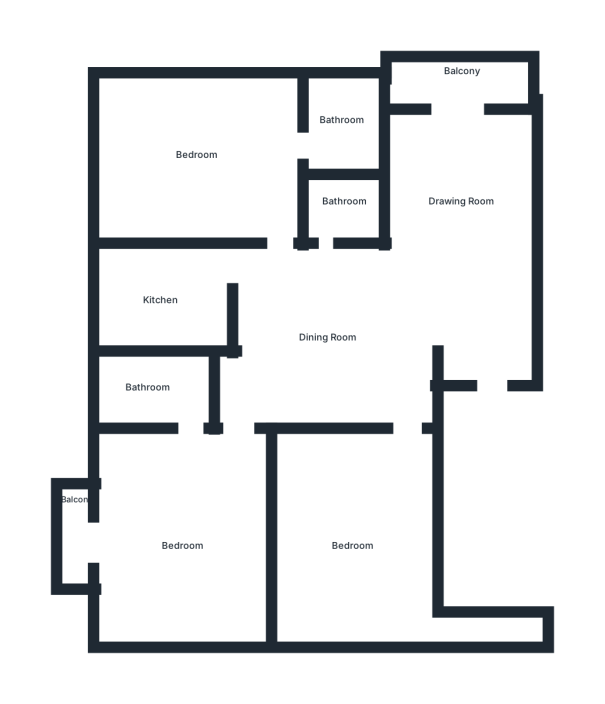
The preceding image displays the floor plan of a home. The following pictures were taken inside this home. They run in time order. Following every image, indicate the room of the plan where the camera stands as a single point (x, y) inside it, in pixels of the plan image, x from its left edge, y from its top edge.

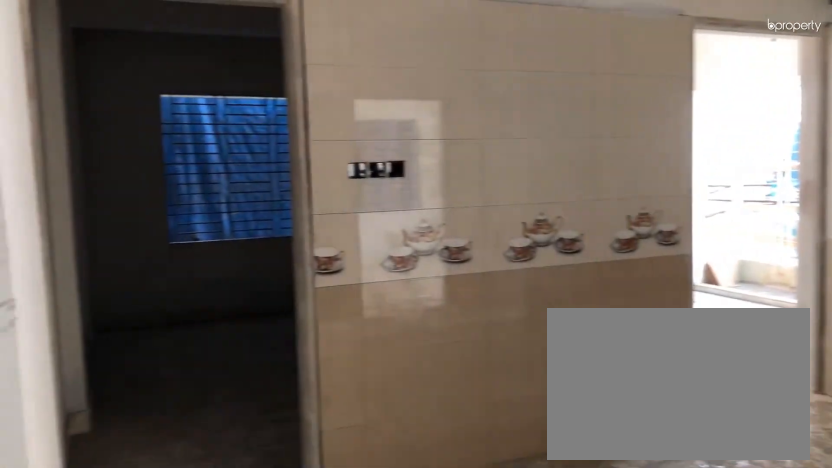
(328, 339)
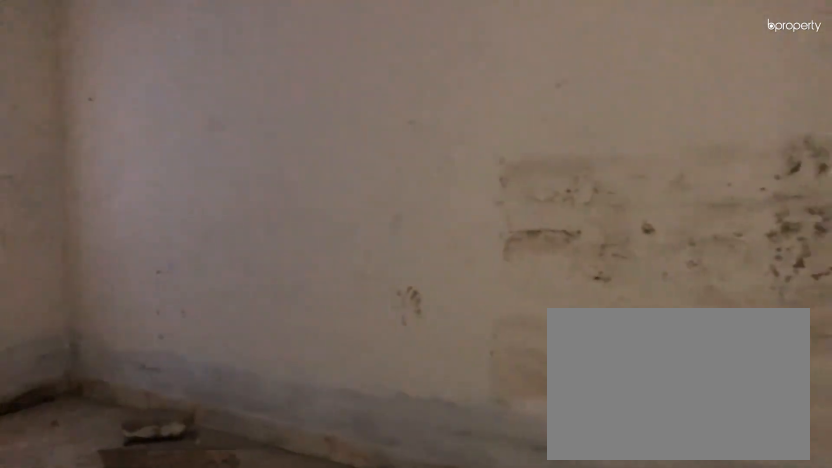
(348, 542)
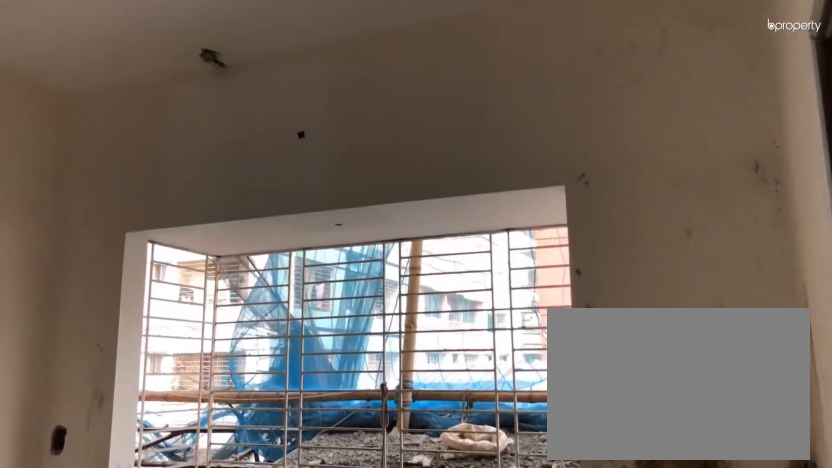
(185, 539)
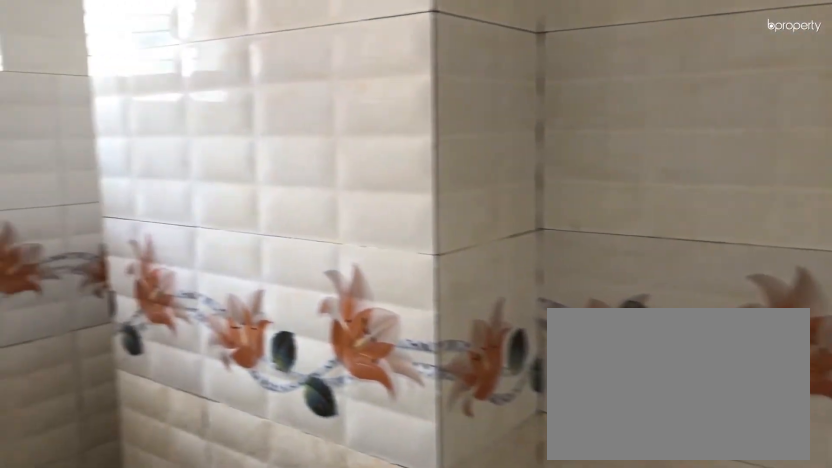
(149, 389)
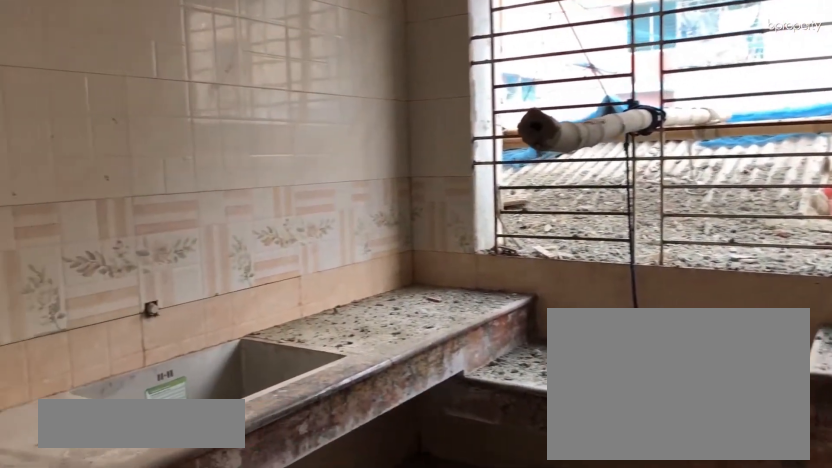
(163, 302)
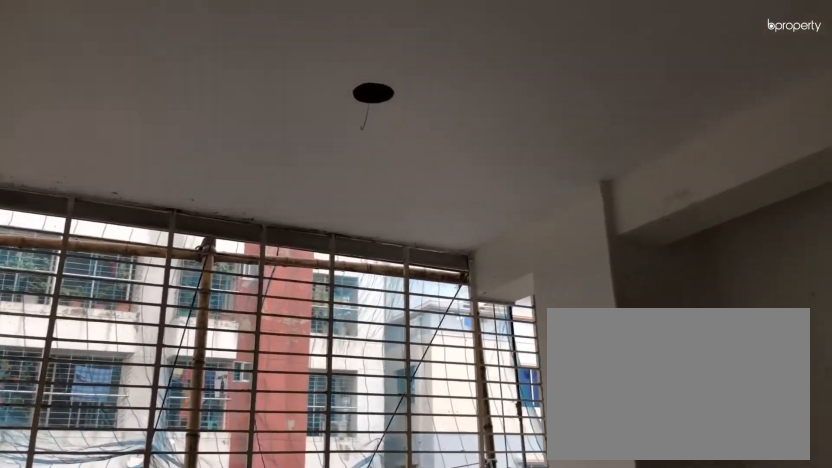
(193, 159)
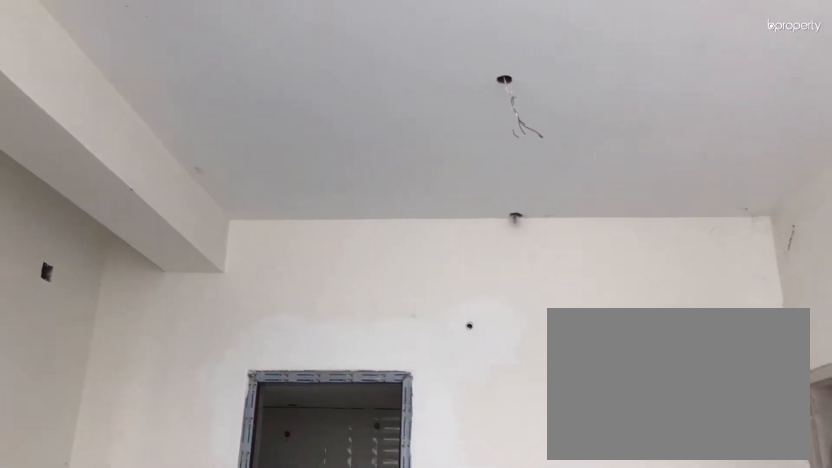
(193, 159)
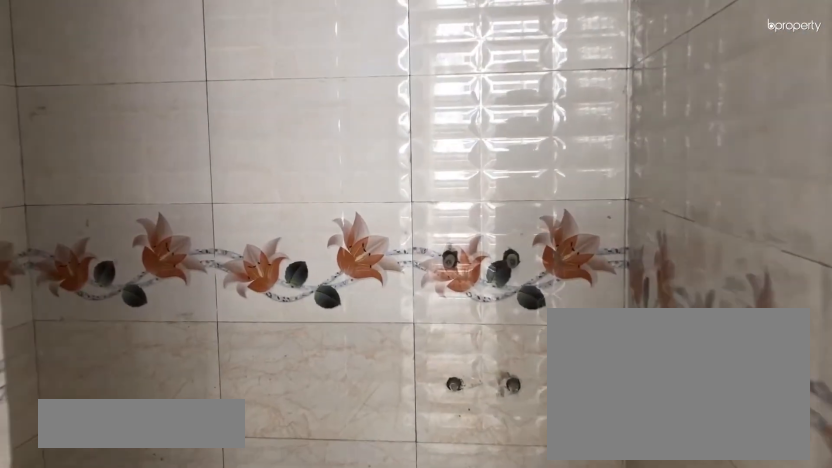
(340, 127)
